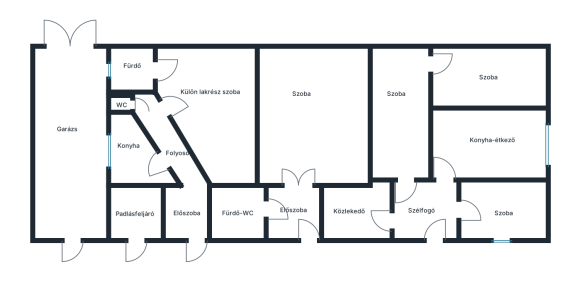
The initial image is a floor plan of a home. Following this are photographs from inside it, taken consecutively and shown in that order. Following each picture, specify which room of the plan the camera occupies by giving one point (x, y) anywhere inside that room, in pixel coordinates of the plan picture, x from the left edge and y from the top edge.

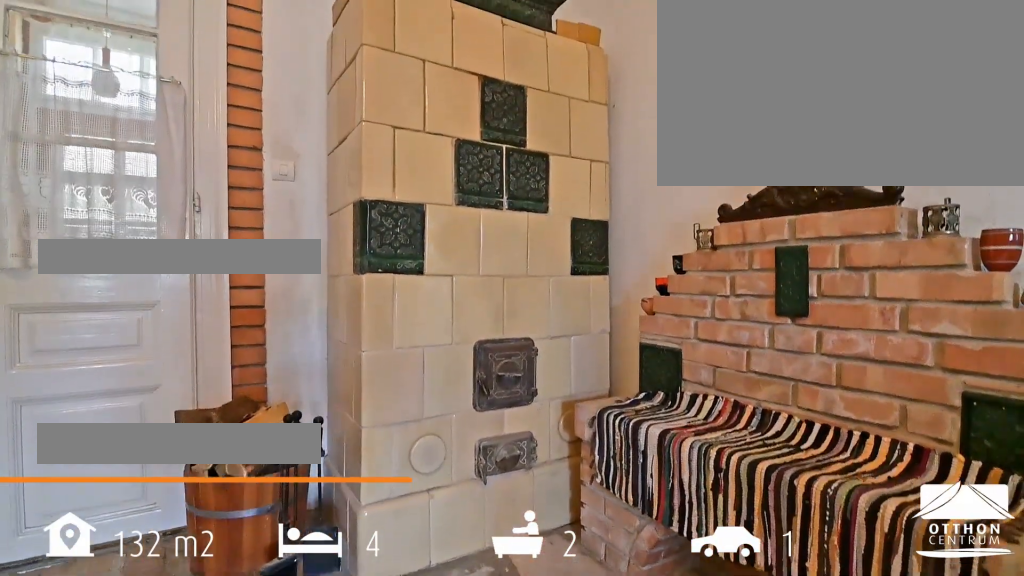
(309, 131)
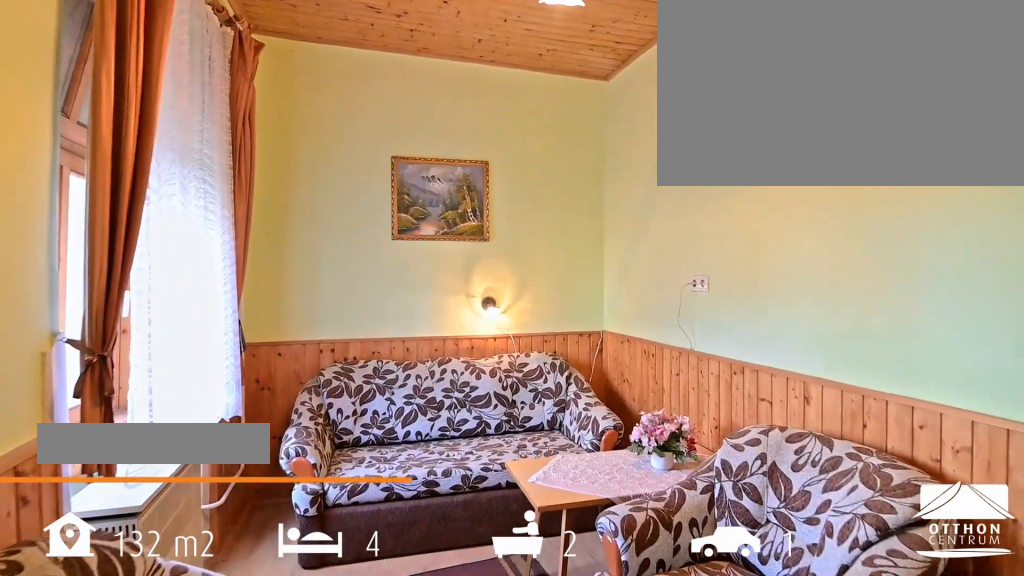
(489, 95)
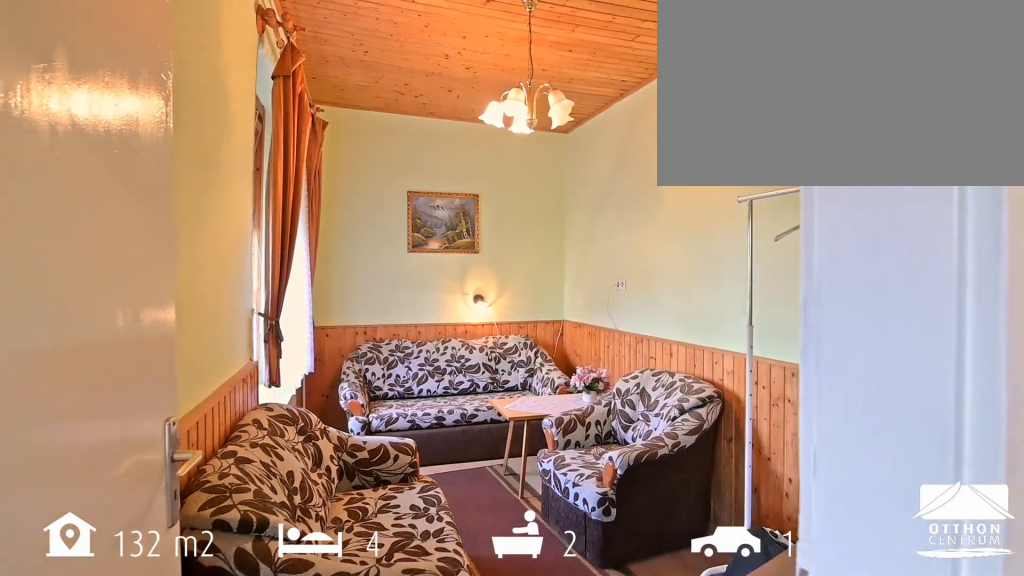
(489, 95)
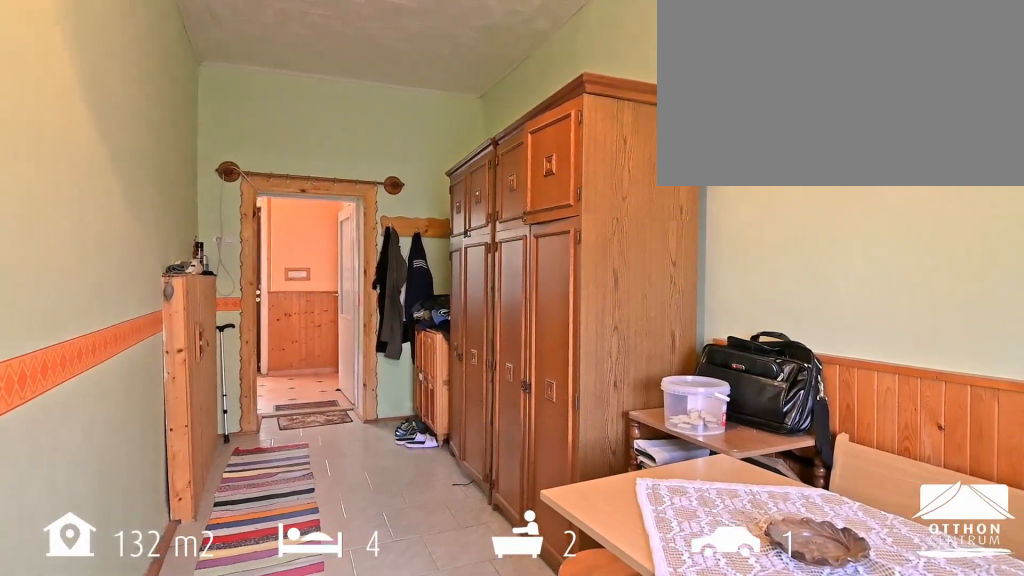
(397, 119)
